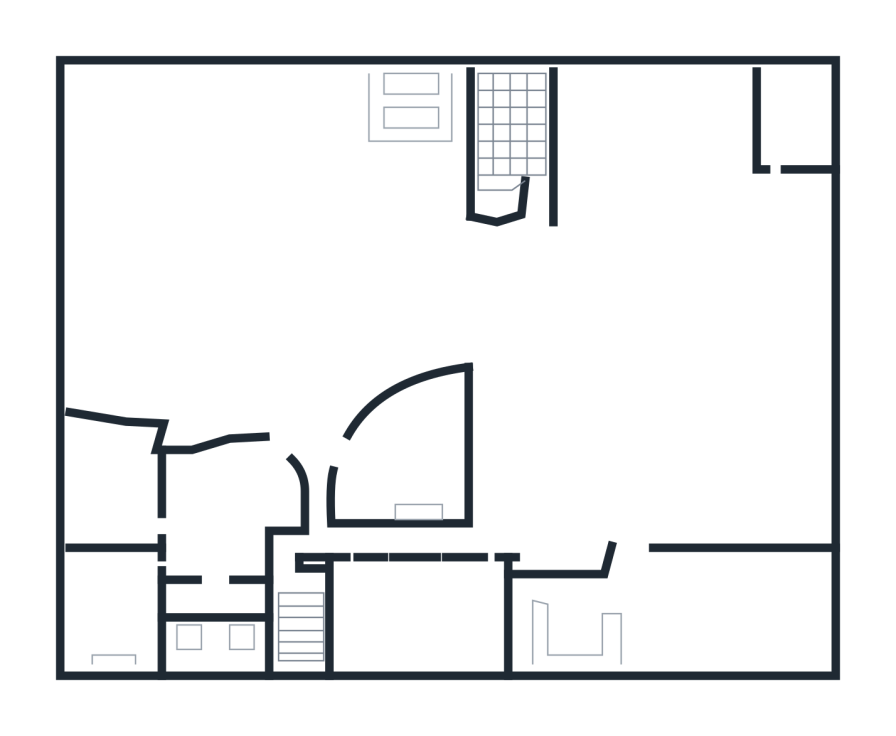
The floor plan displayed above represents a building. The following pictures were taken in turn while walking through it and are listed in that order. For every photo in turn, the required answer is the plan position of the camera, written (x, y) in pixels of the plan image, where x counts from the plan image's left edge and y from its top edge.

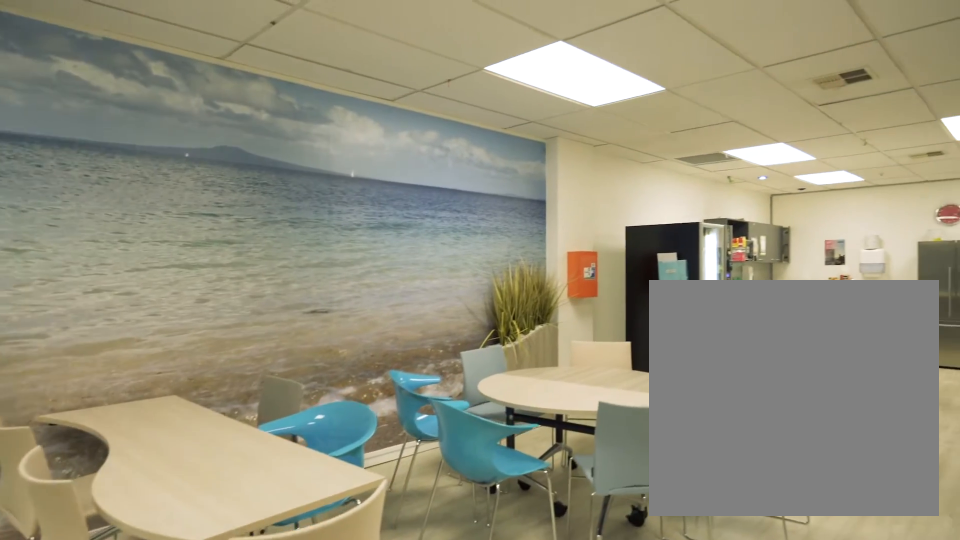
(762, 609)
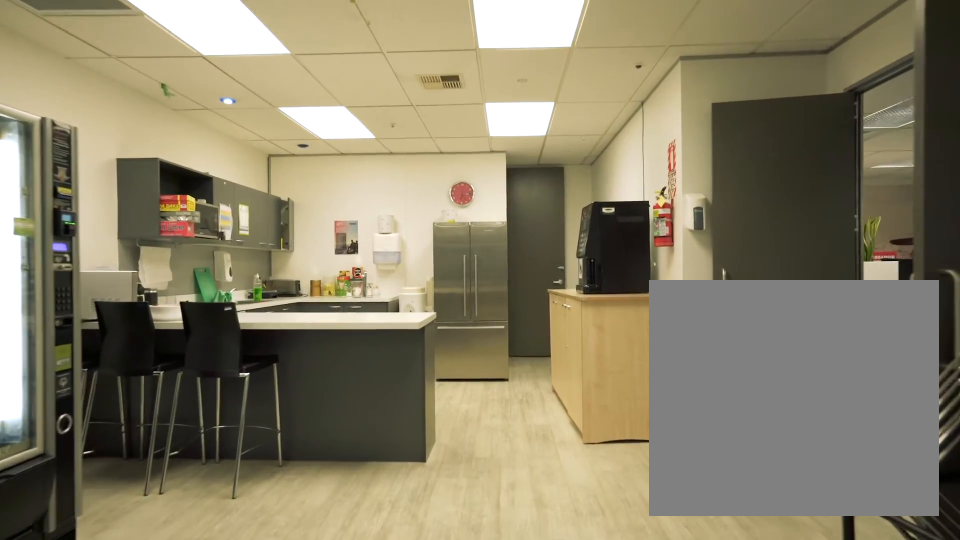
(713, 611)
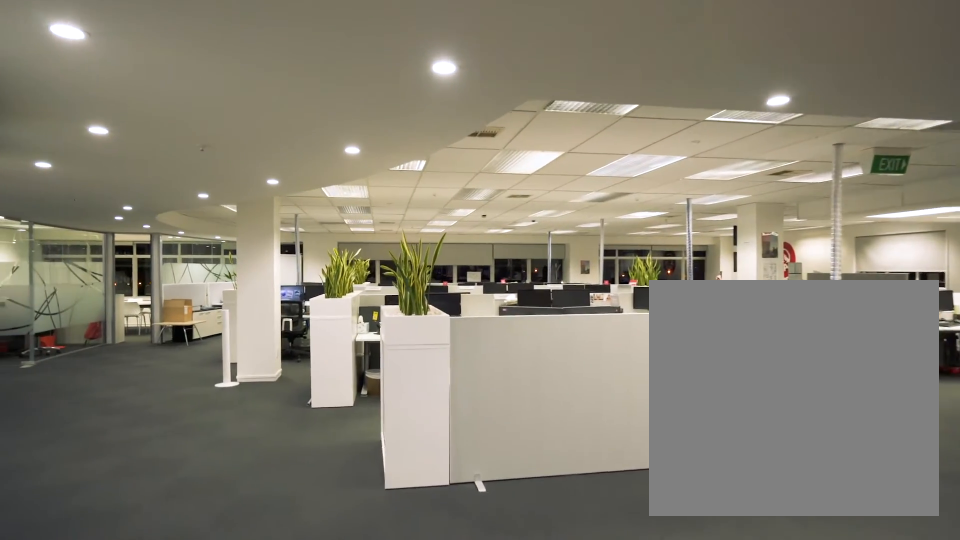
(333, 331)
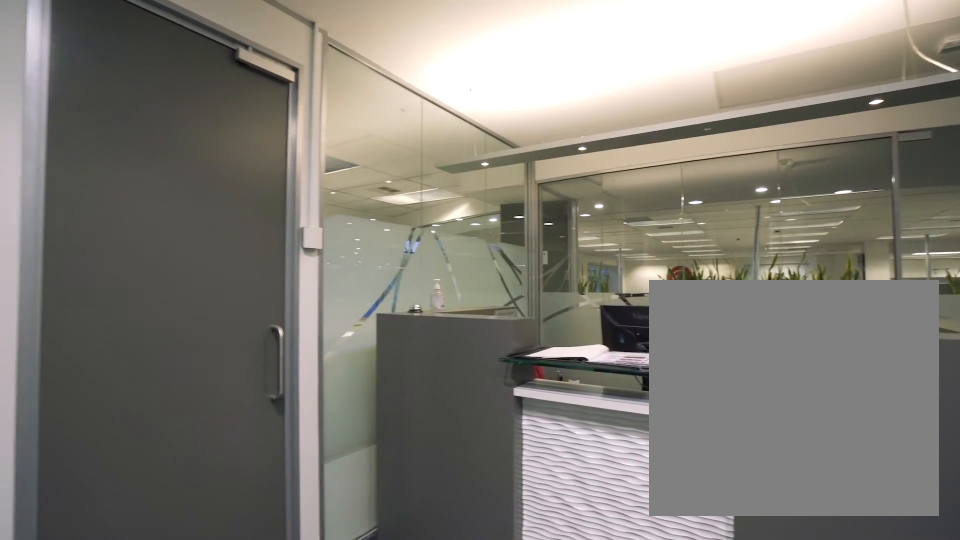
(211, 511)
